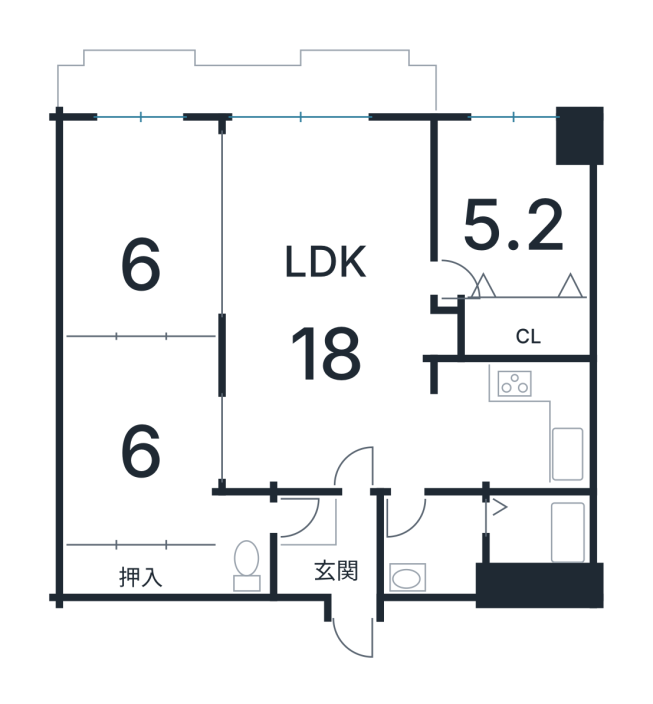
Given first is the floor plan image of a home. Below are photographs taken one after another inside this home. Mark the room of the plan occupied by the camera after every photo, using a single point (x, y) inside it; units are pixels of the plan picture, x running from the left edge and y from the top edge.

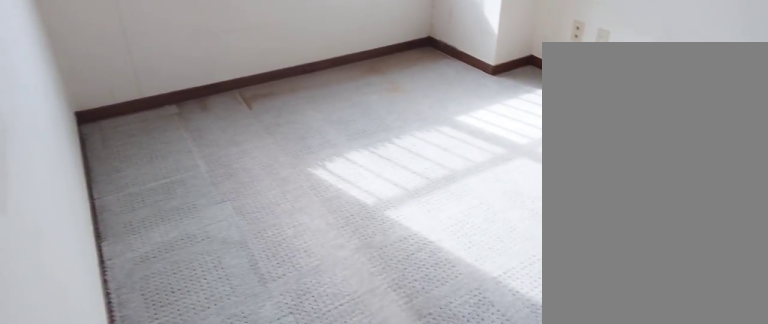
(501, 212)
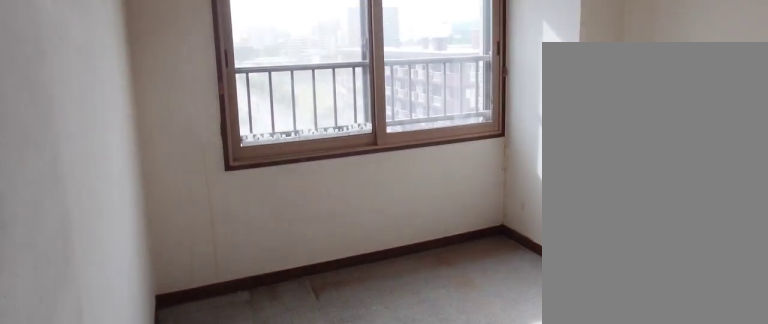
(501, 212)
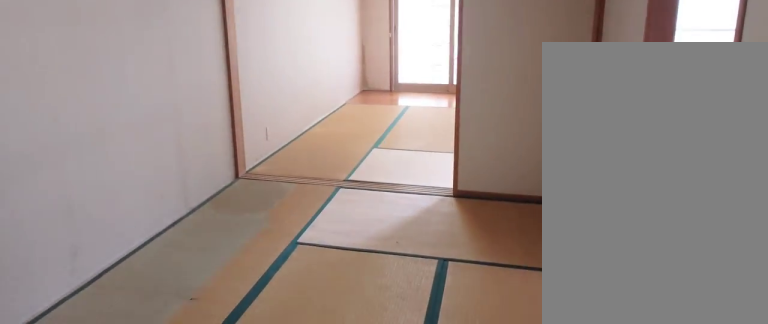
(130, 443)
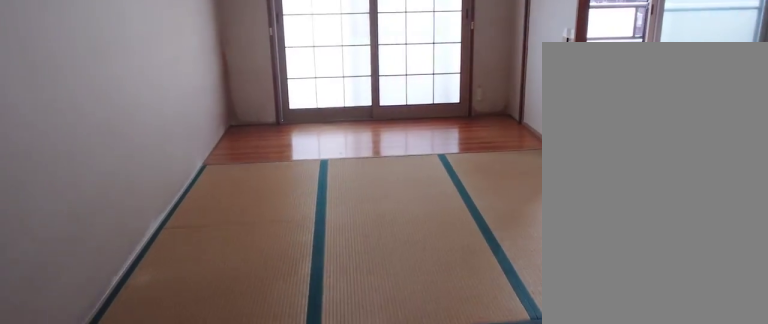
(142, 247)
